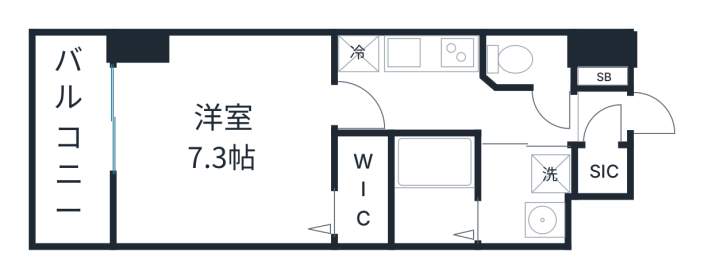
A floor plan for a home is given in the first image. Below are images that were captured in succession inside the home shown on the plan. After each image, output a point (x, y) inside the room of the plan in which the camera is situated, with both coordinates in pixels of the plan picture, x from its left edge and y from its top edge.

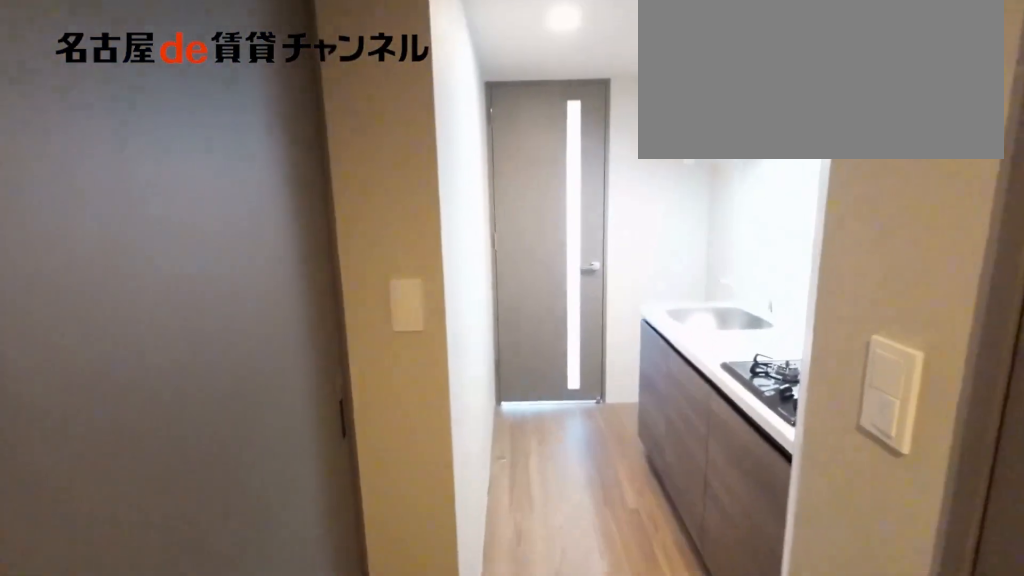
(452, 106)
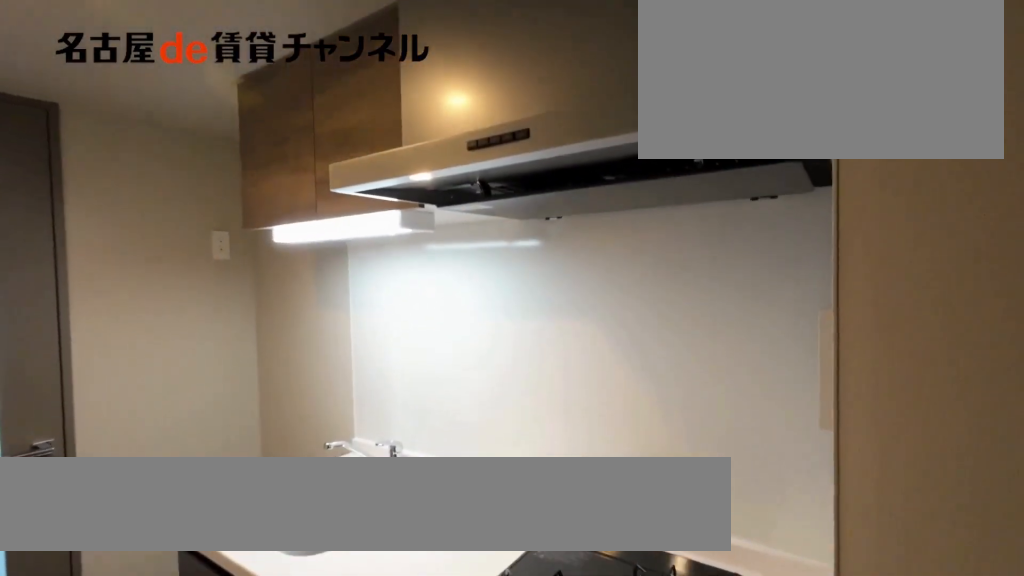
(408, 53)
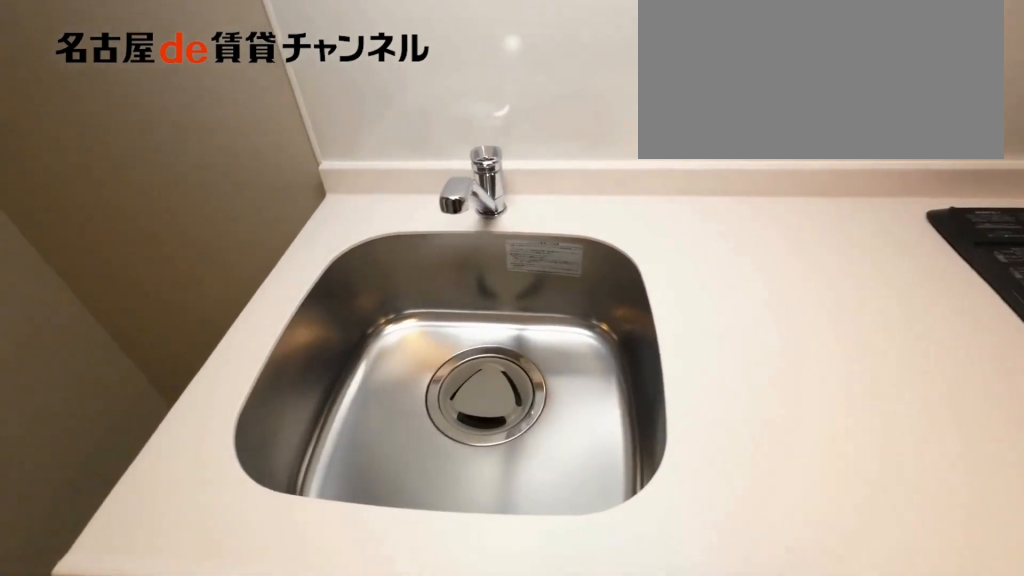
(408, 53)
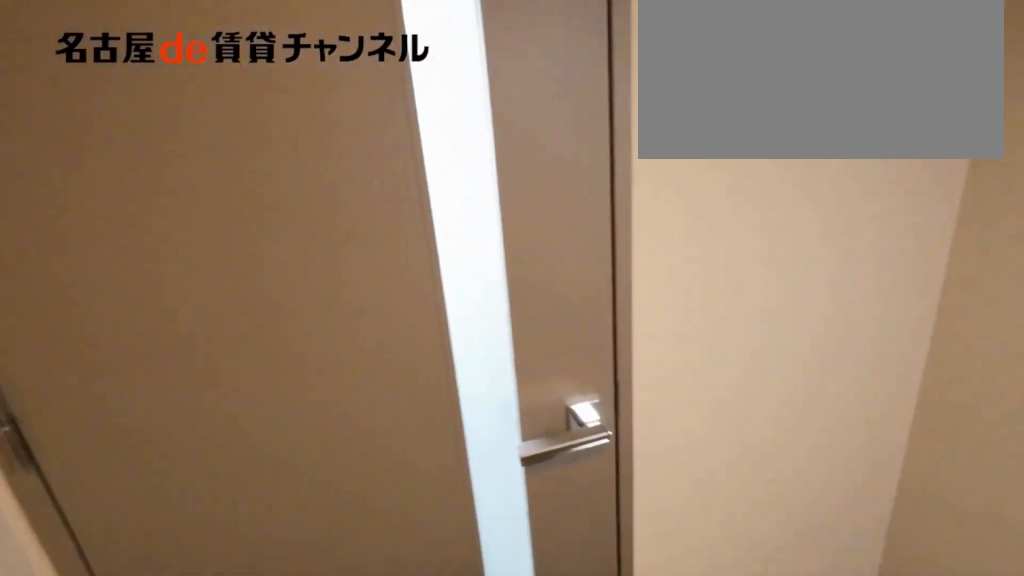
(451, 106)
